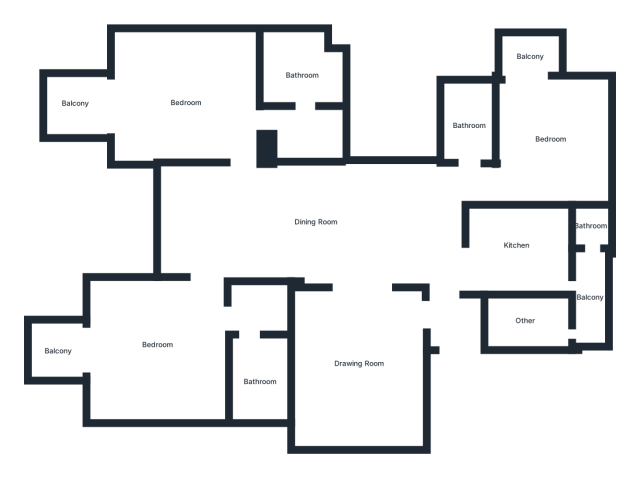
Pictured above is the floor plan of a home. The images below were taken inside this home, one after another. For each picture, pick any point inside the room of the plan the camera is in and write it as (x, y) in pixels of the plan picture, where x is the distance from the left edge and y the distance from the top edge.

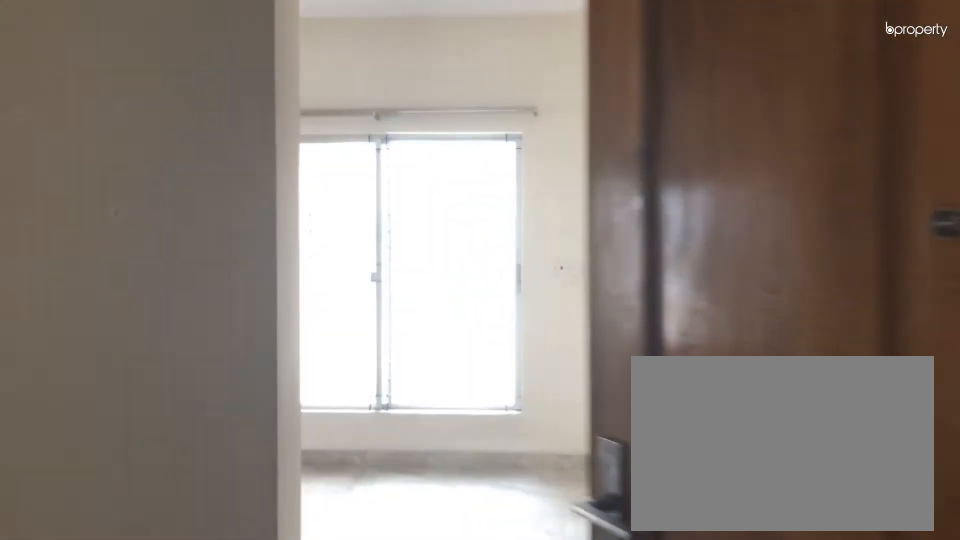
(438, 260)
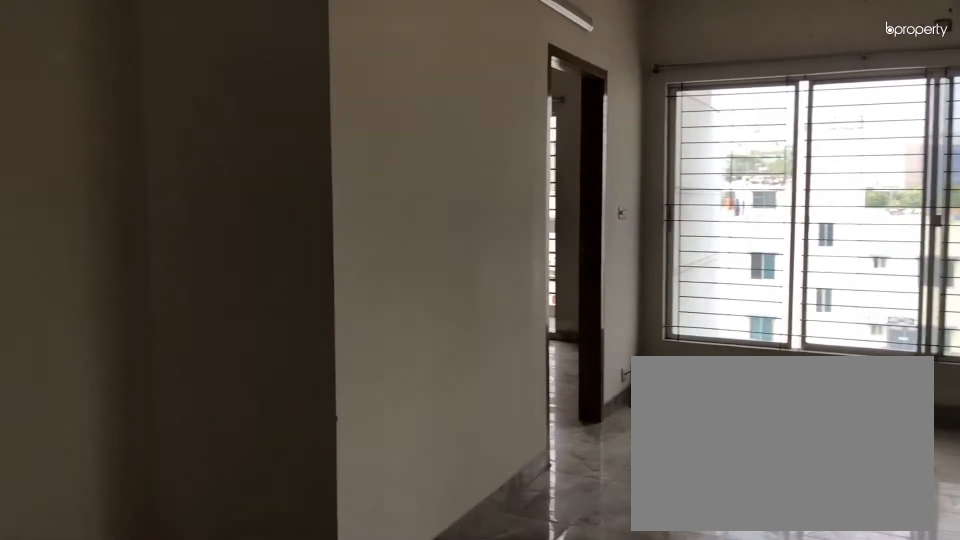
(315, 222)
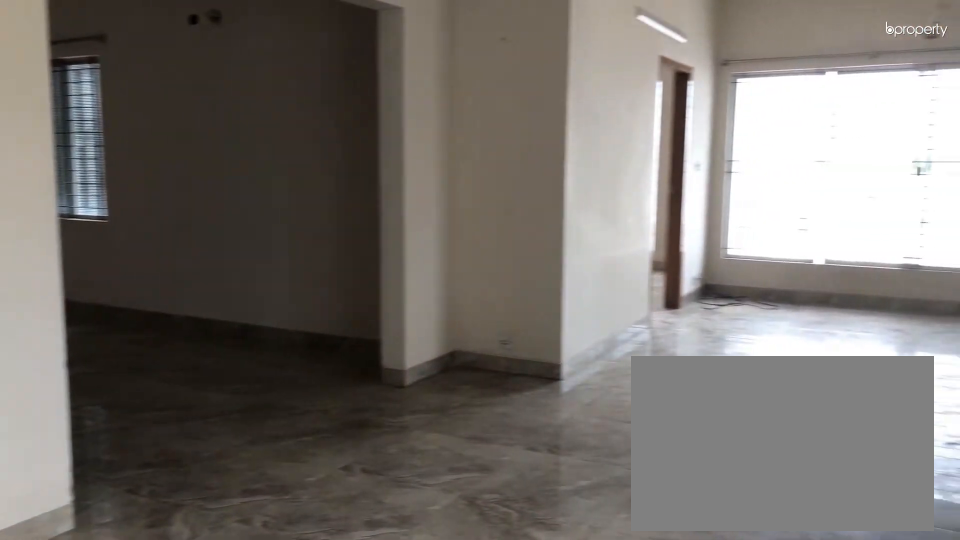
(315, 223)
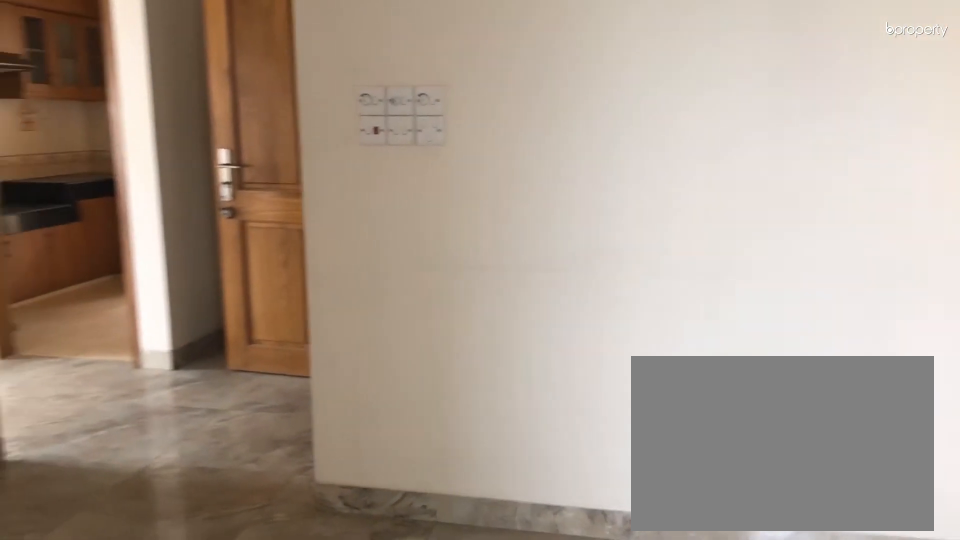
(357, 365)
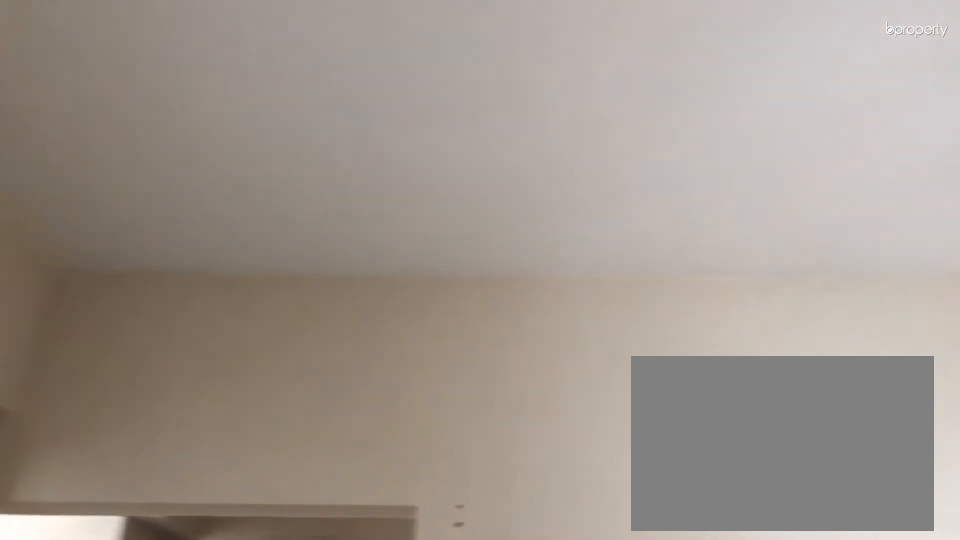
(357, 365)
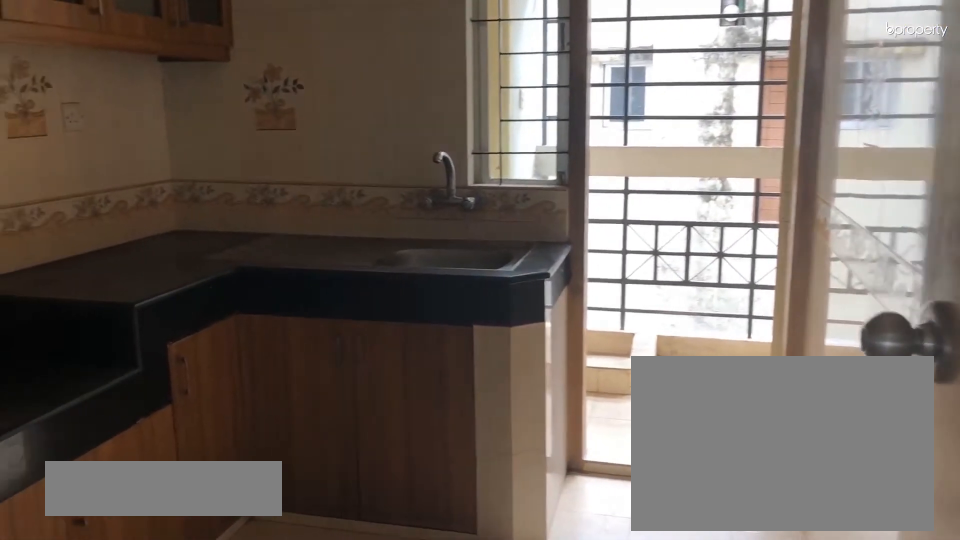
(515, 245)
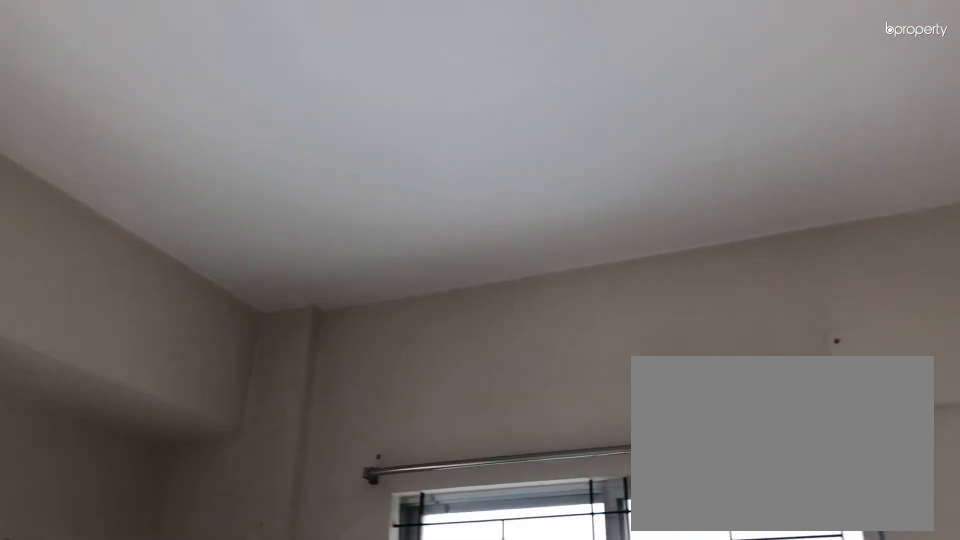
(550, 137)
